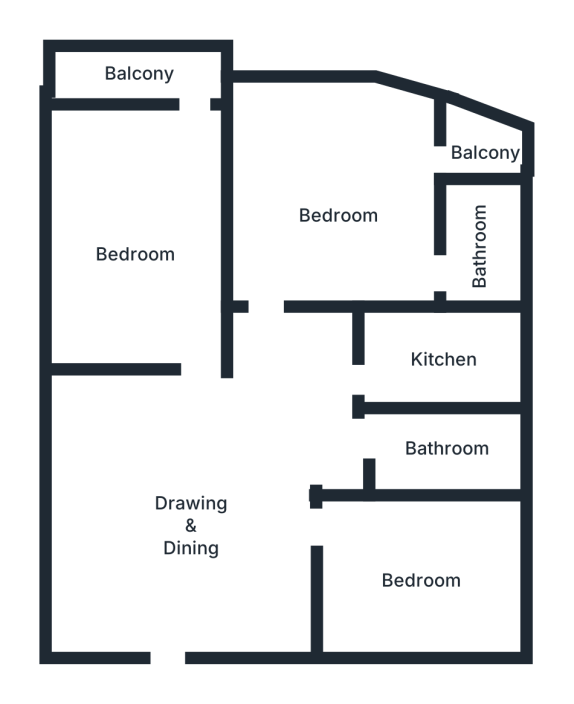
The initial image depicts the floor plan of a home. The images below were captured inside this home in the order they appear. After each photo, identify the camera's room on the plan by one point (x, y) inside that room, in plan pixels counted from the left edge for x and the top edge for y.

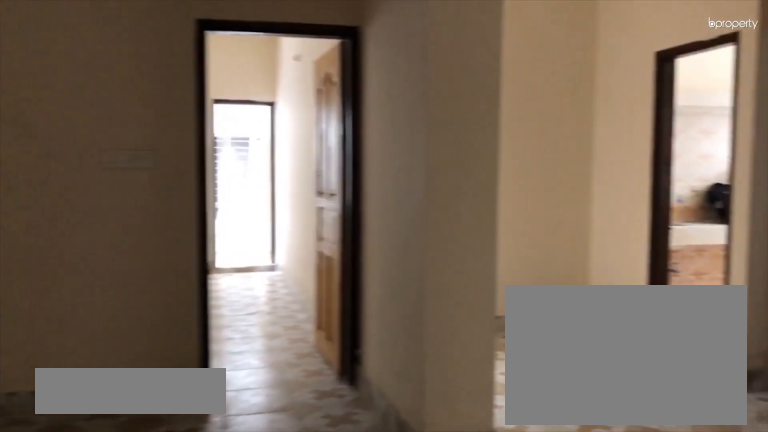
(199, 516)
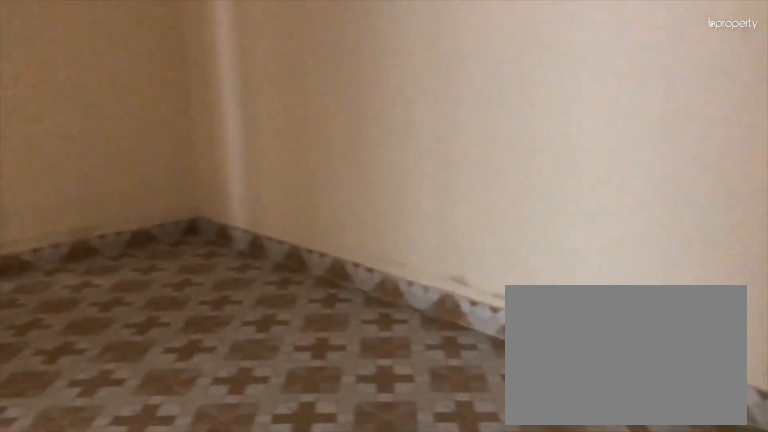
(200, 517)
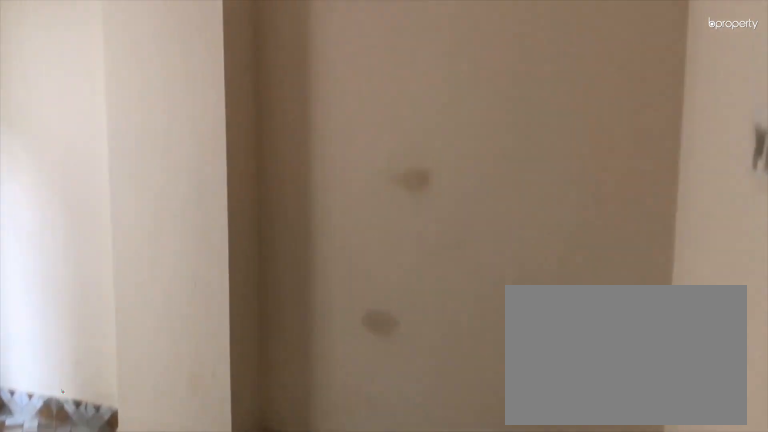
(424, 580)
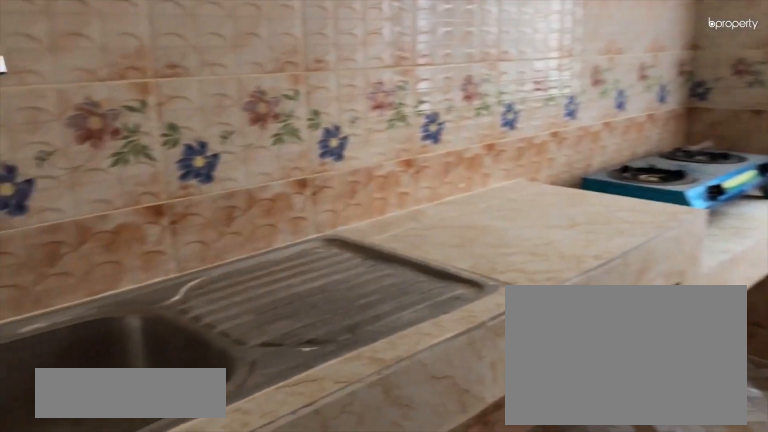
(444, 360)
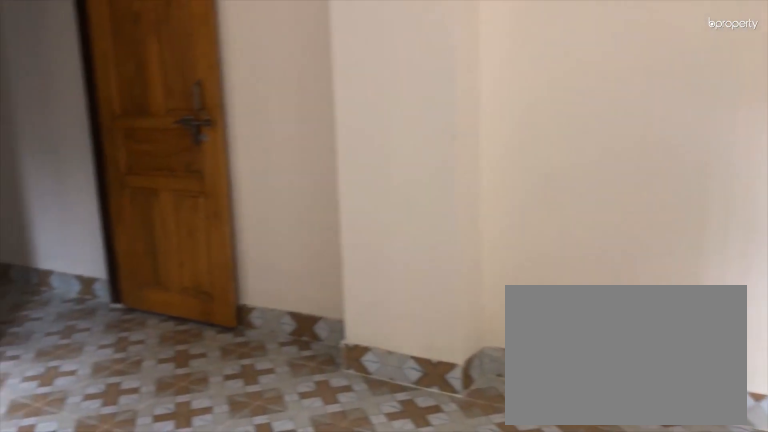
(345, 212)
